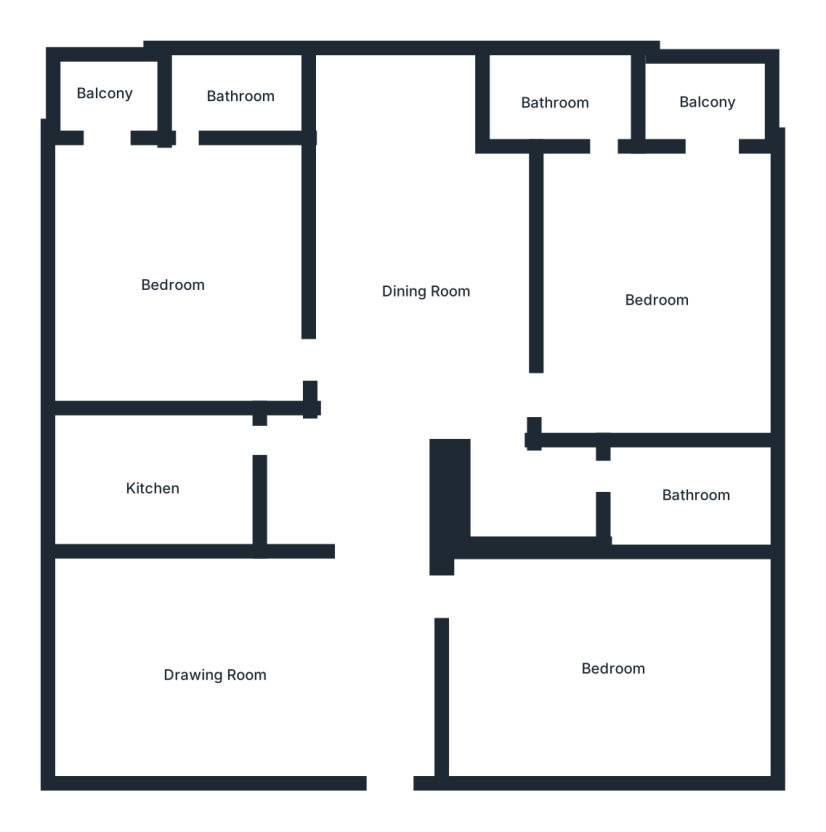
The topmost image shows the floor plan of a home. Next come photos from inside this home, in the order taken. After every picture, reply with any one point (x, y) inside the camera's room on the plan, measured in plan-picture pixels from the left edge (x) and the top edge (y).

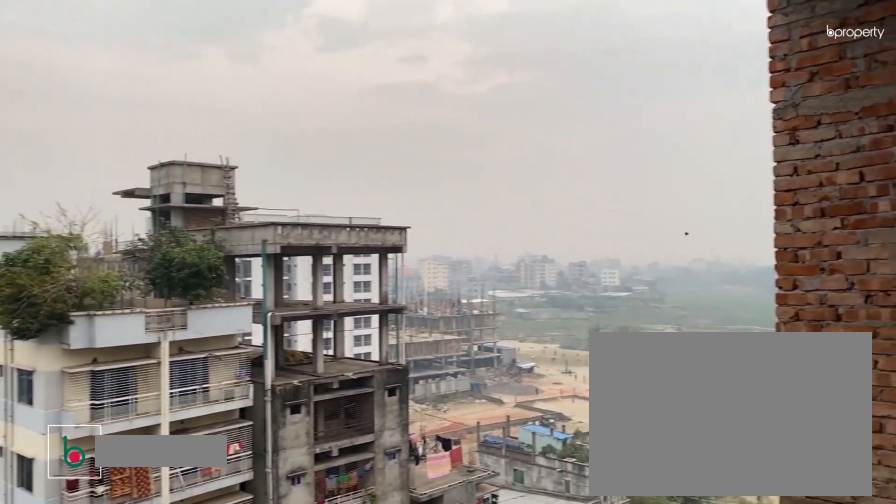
(707, 100)
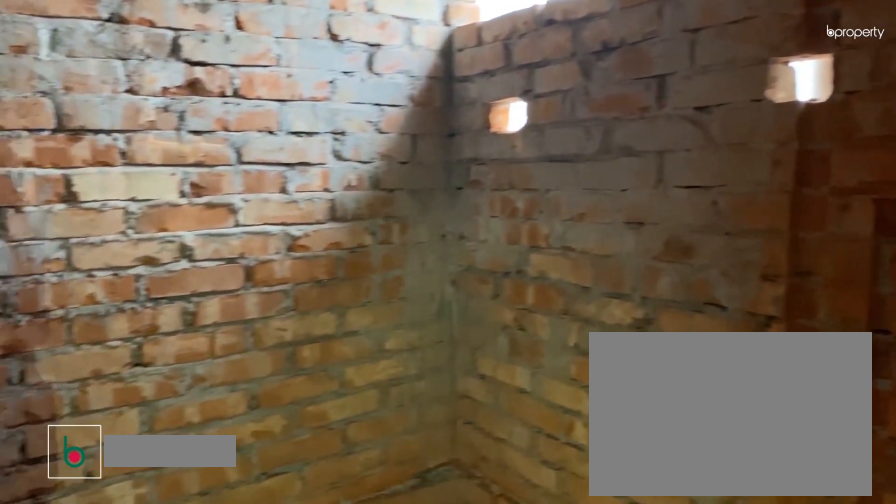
(557, 102)
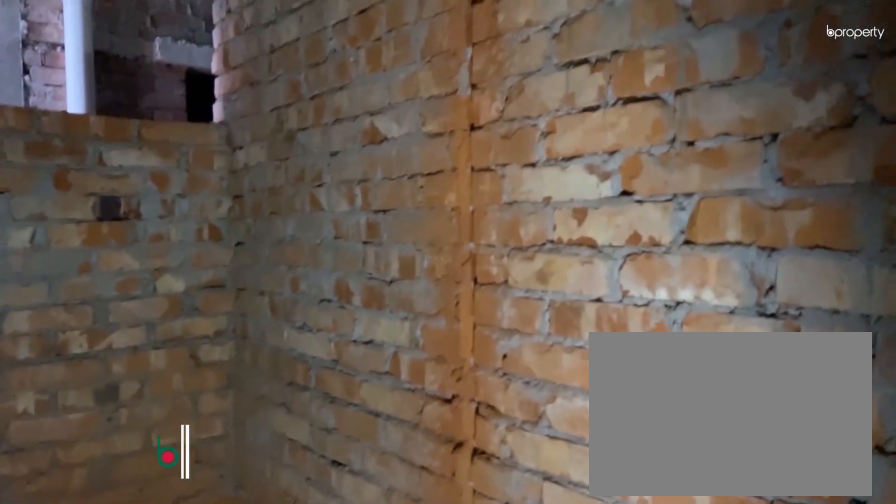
(697, 495)
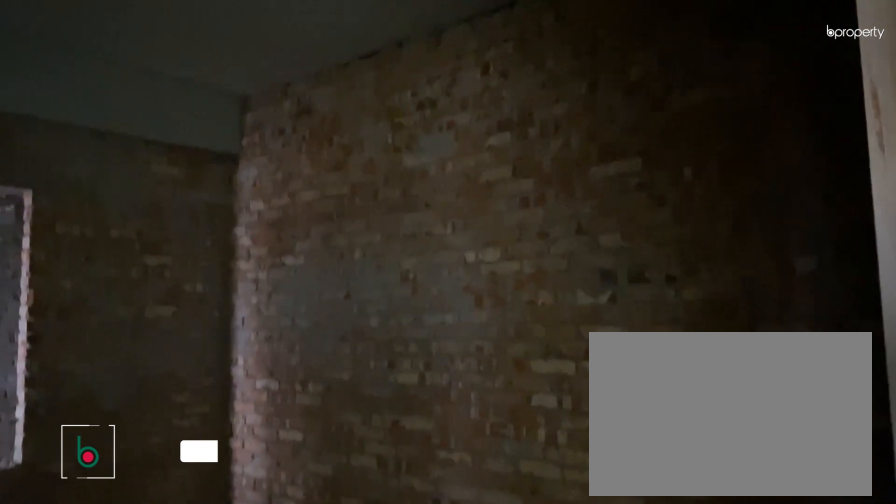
(616, 670)
